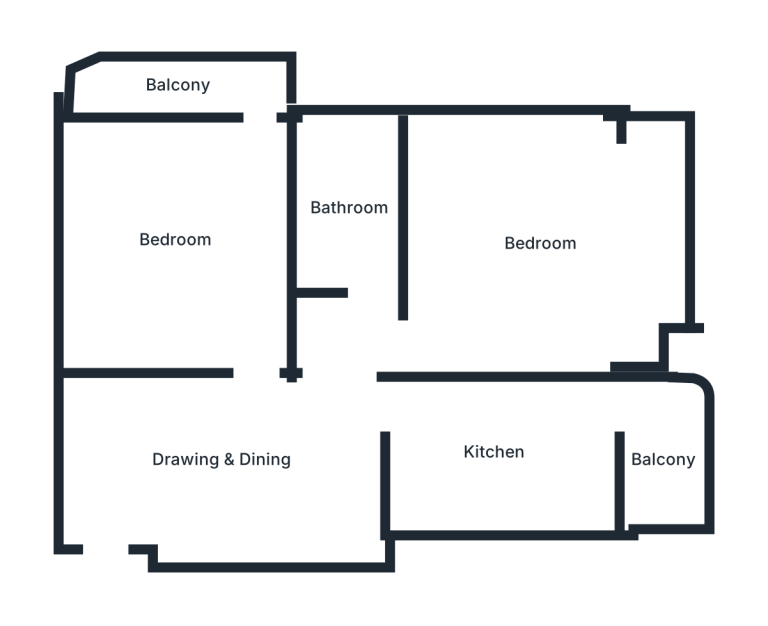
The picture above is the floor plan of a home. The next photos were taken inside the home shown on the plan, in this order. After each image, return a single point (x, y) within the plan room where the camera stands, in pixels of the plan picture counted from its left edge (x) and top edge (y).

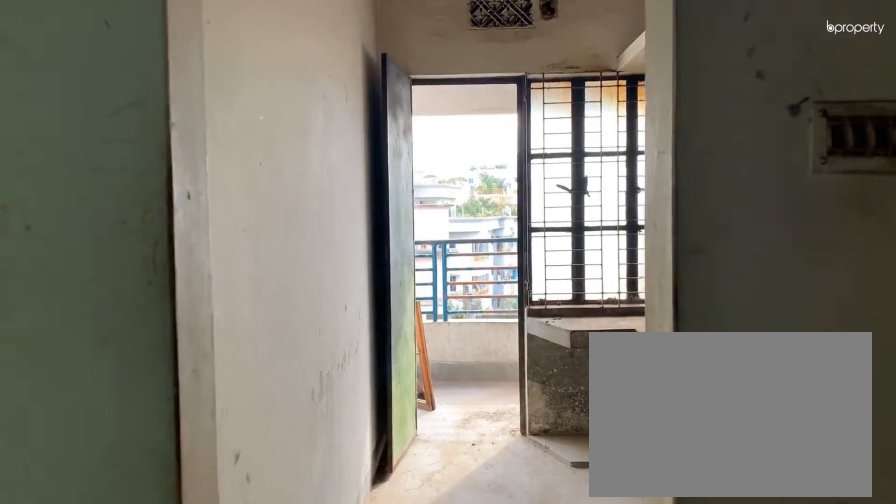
(493, 453)
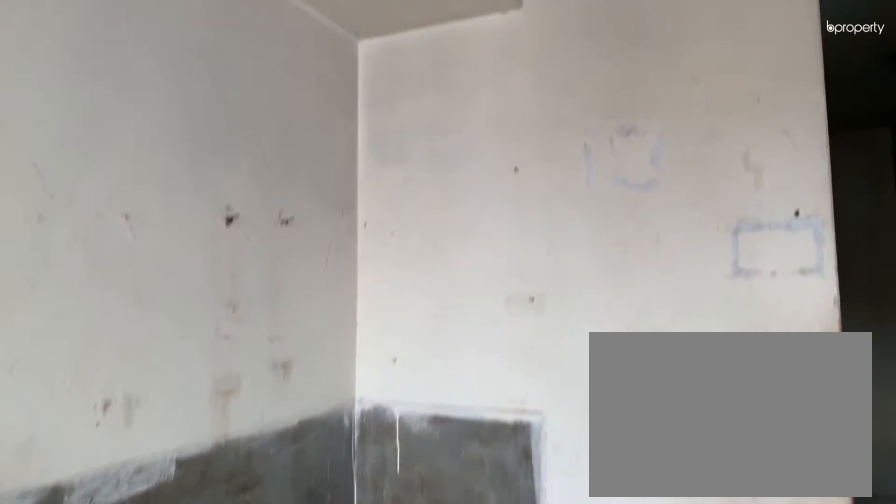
(493, 453)
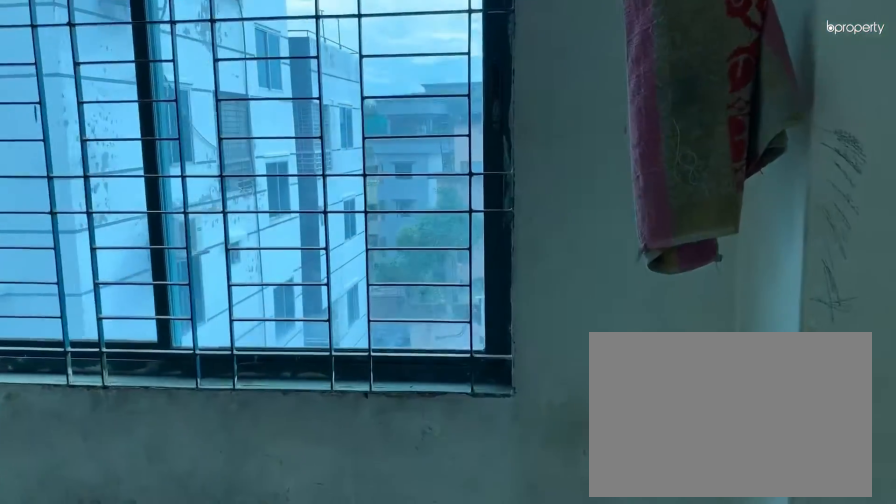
(538, 243)
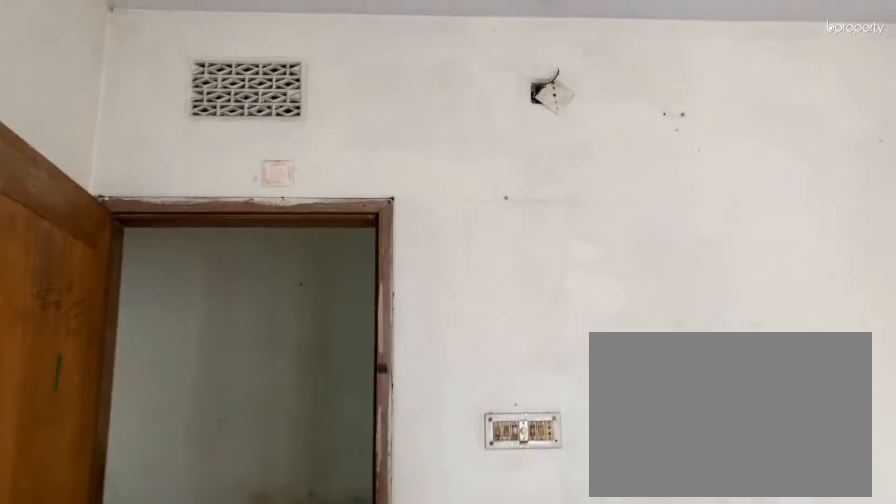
(174, 242)
